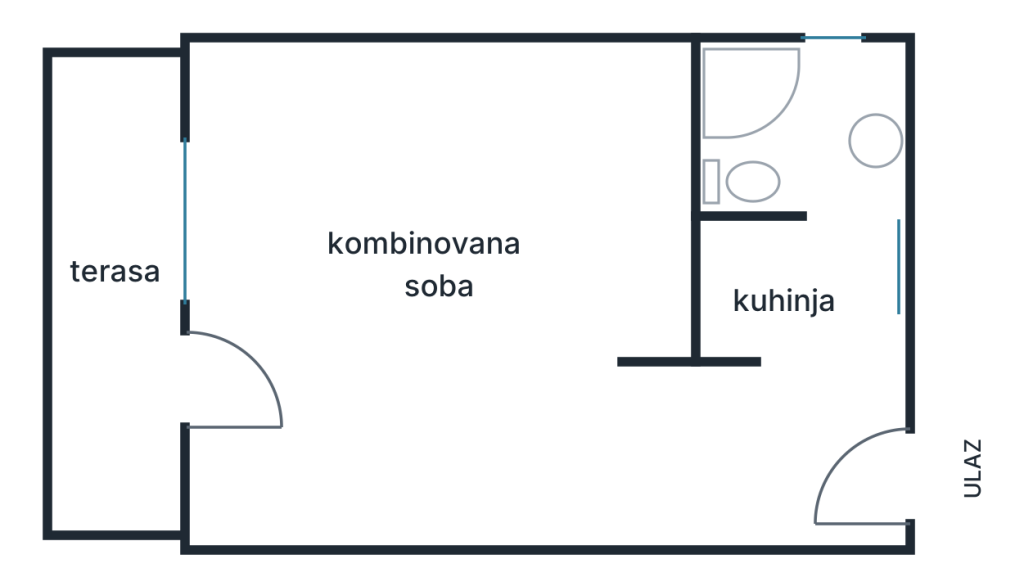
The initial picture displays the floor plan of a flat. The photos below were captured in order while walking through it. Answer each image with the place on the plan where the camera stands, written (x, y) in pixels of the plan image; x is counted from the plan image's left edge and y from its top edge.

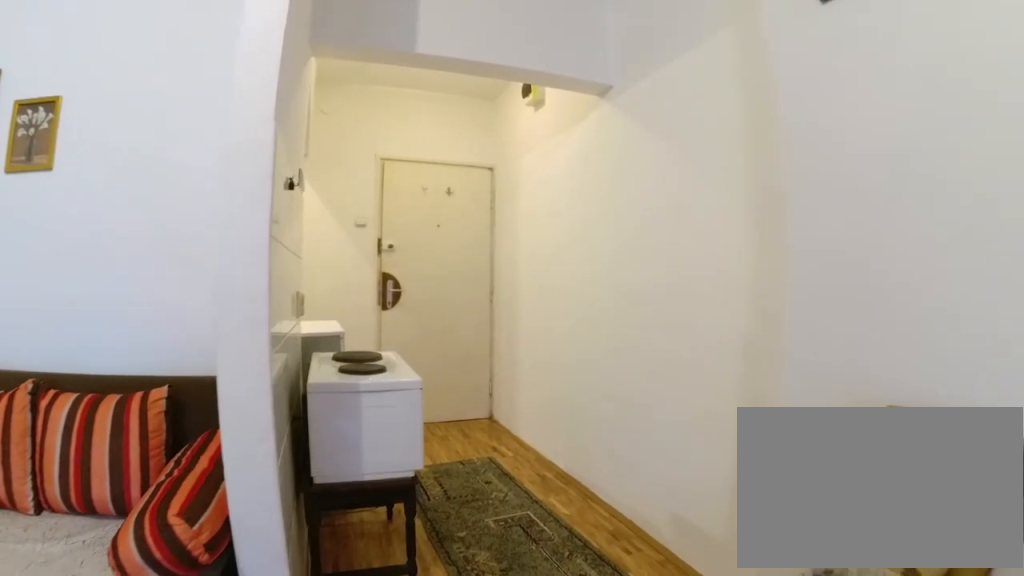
(486, 410)
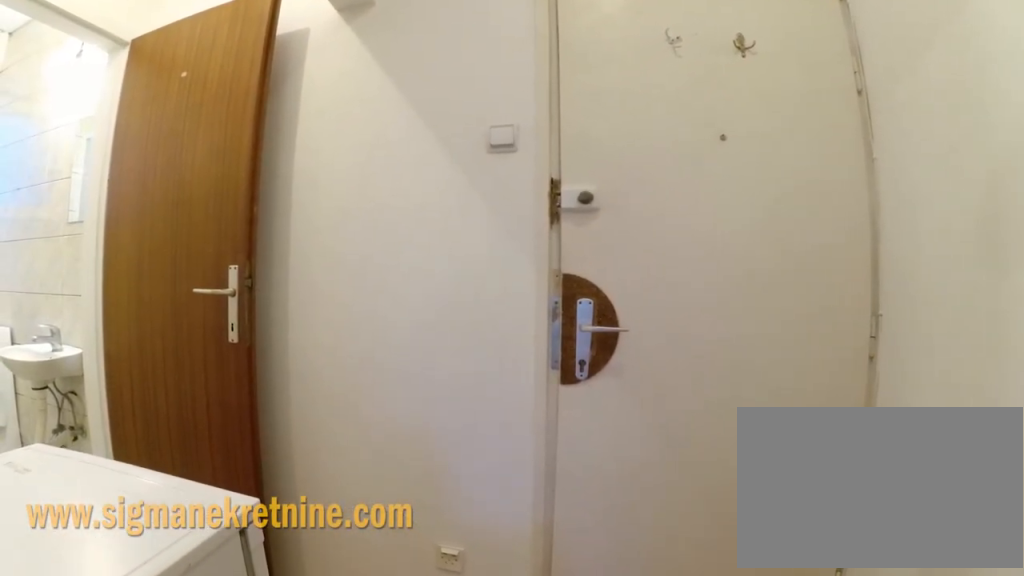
(737, 426)
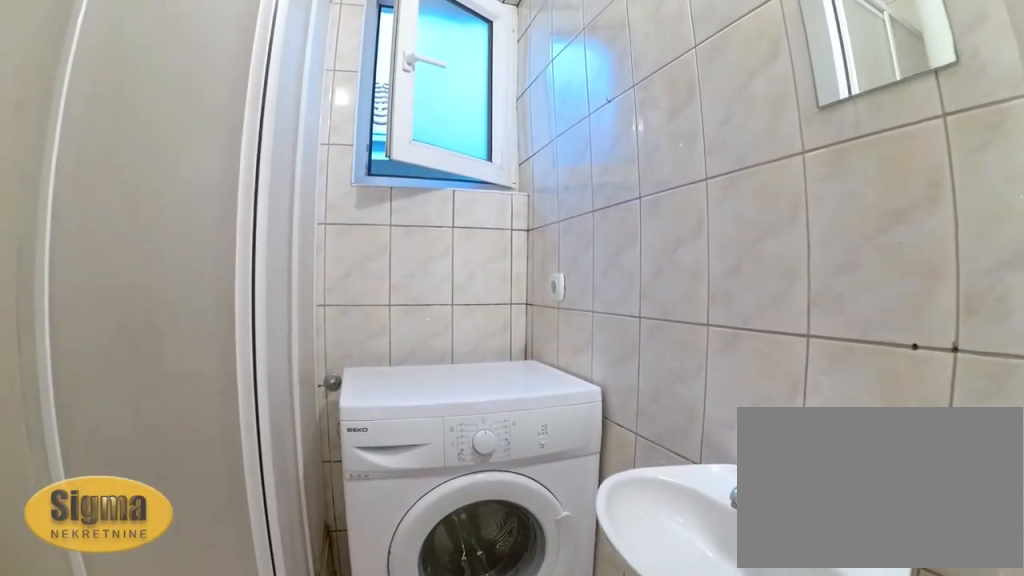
(843, 223)
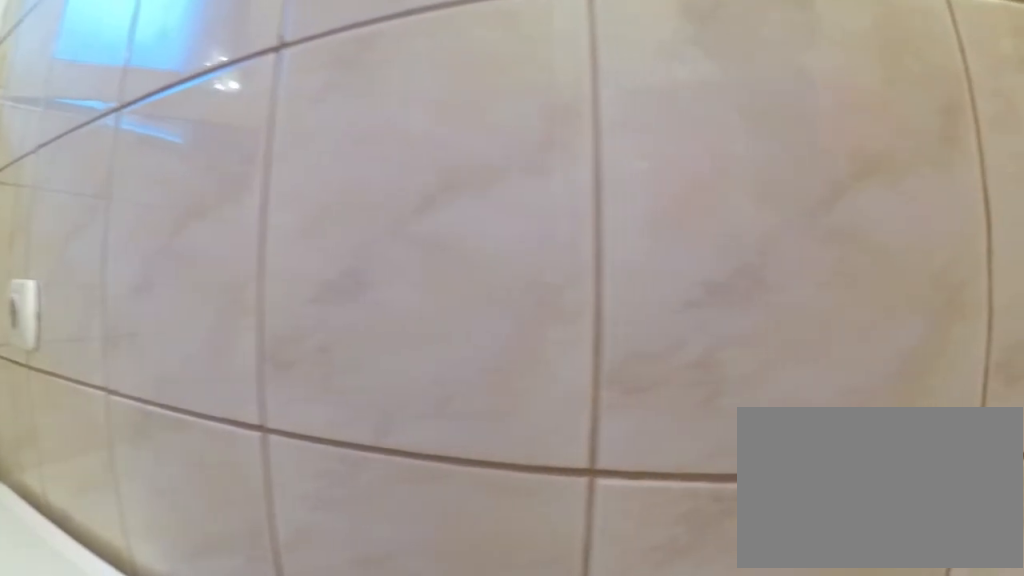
(817, 125)
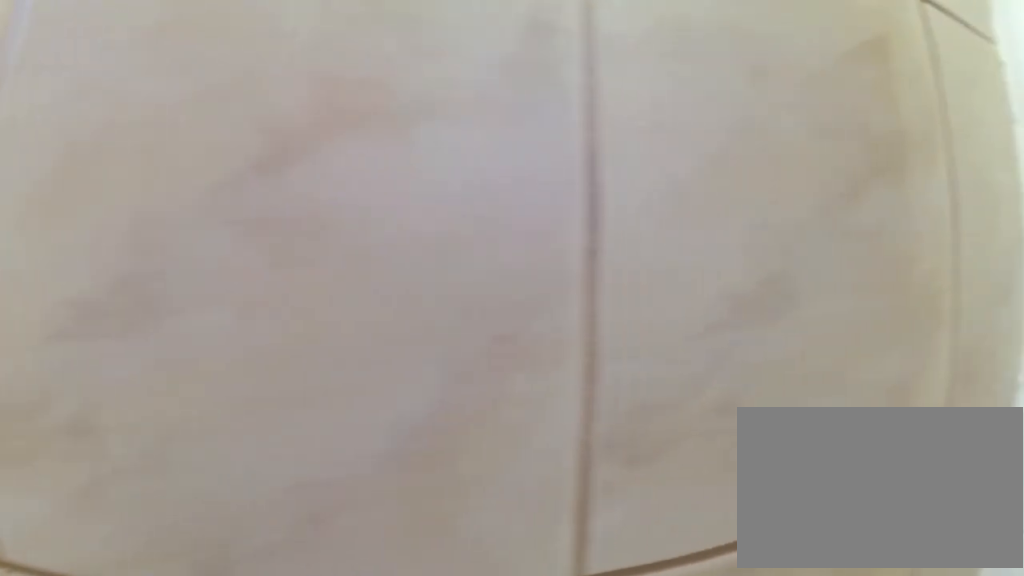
(816, 119)
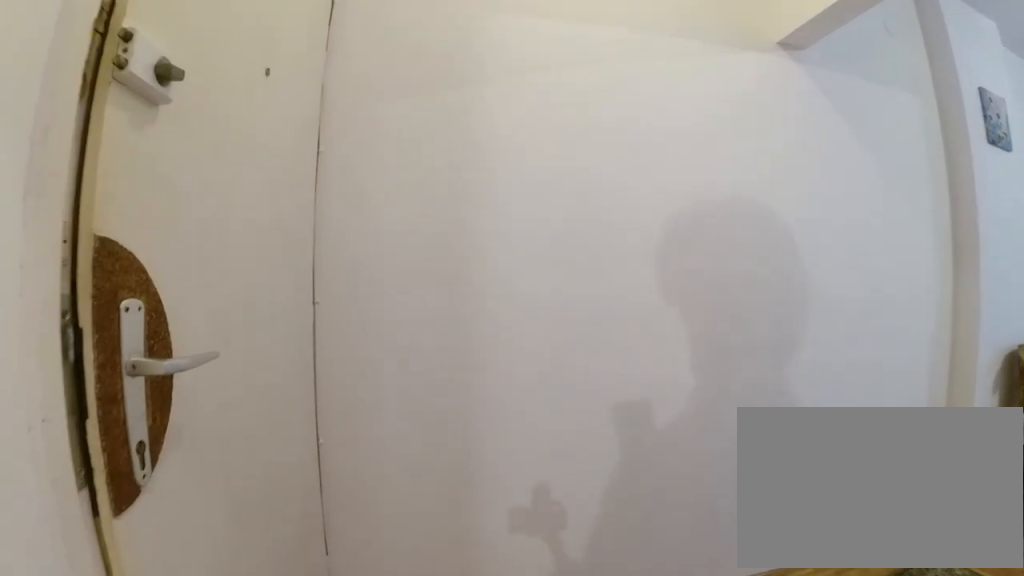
(846, 380)
